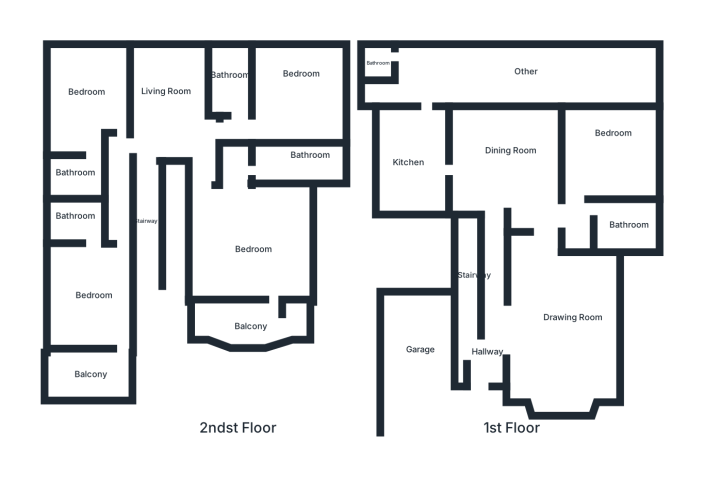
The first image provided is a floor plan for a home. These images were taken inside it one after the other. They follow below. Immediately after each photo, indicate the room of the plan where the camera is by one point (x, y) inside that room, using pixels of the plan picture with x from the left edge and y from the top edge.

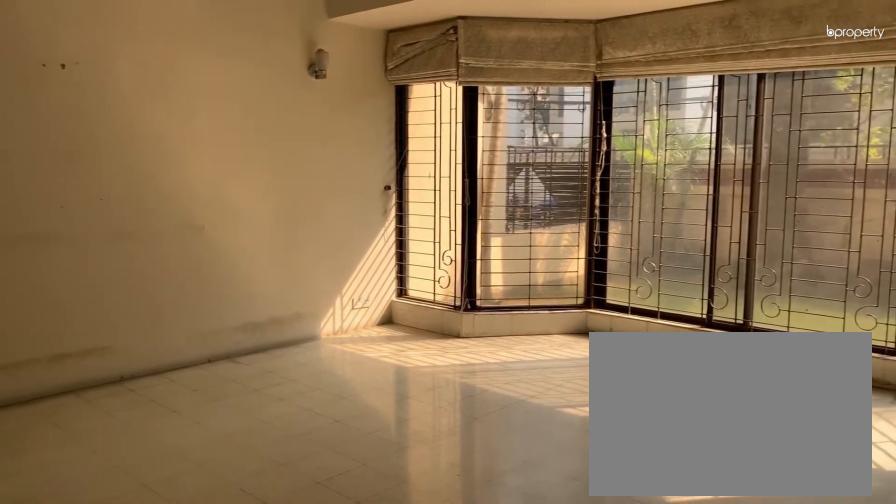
(565, 321)
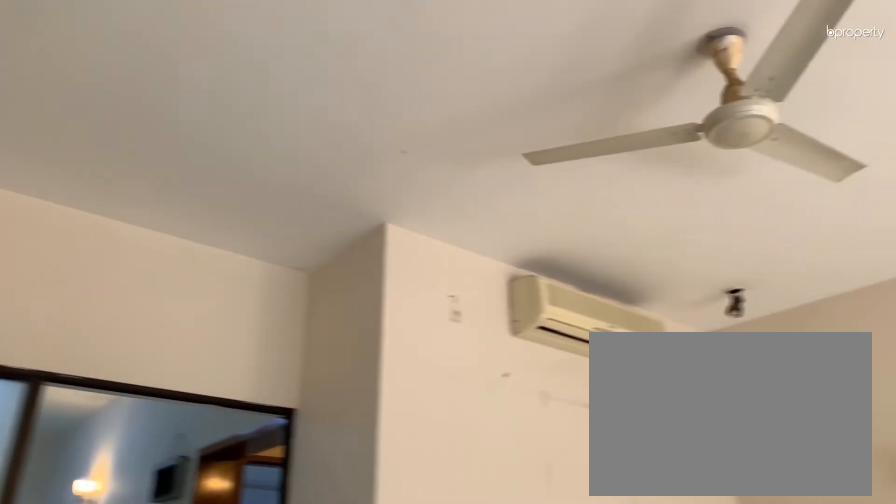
(565, 321)
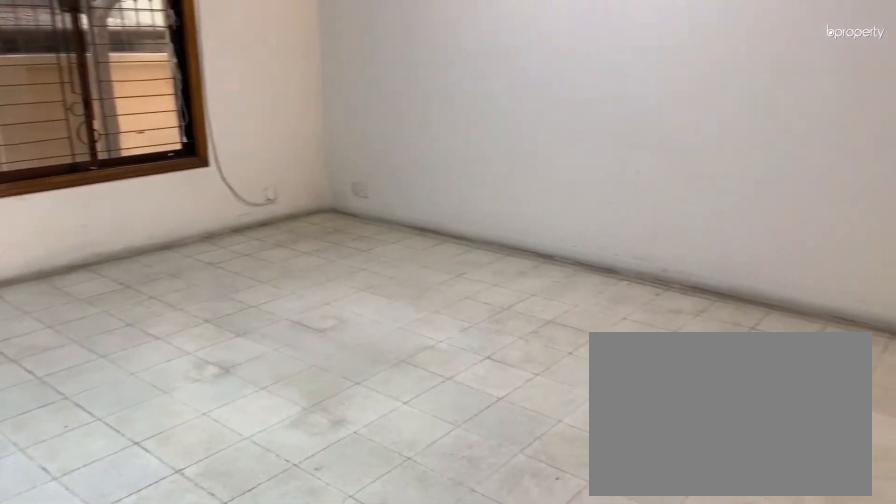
(513, 154)
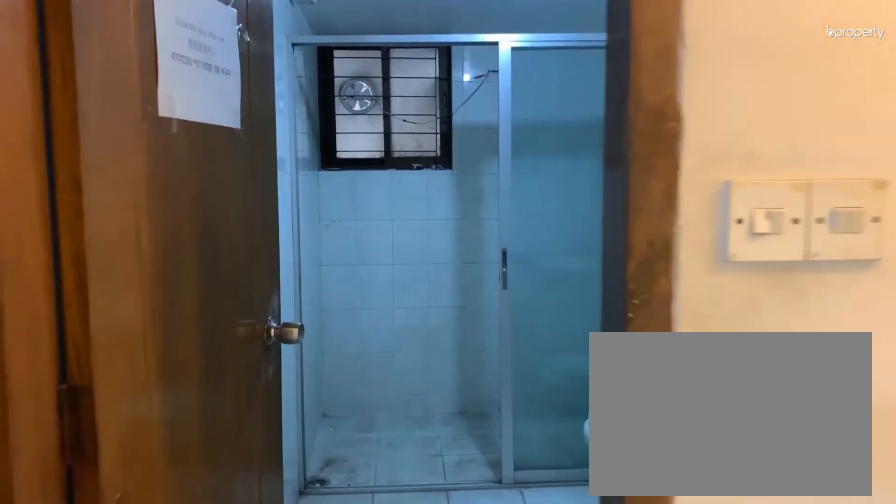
(623, 225)
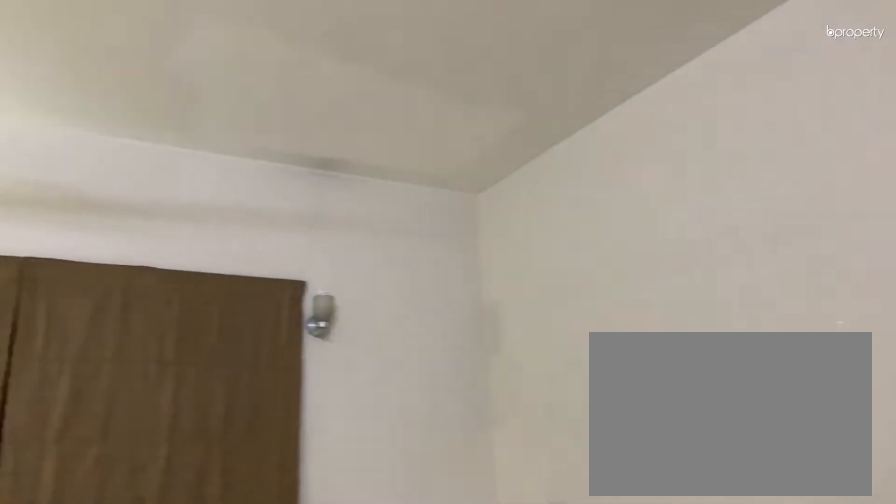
(603, 146)
